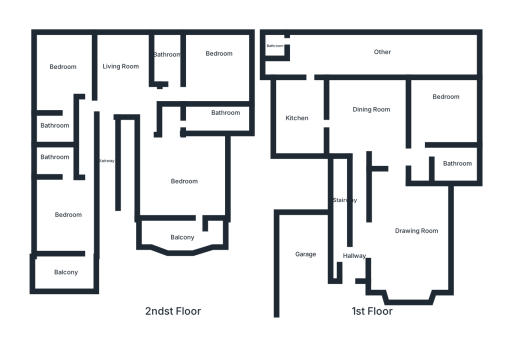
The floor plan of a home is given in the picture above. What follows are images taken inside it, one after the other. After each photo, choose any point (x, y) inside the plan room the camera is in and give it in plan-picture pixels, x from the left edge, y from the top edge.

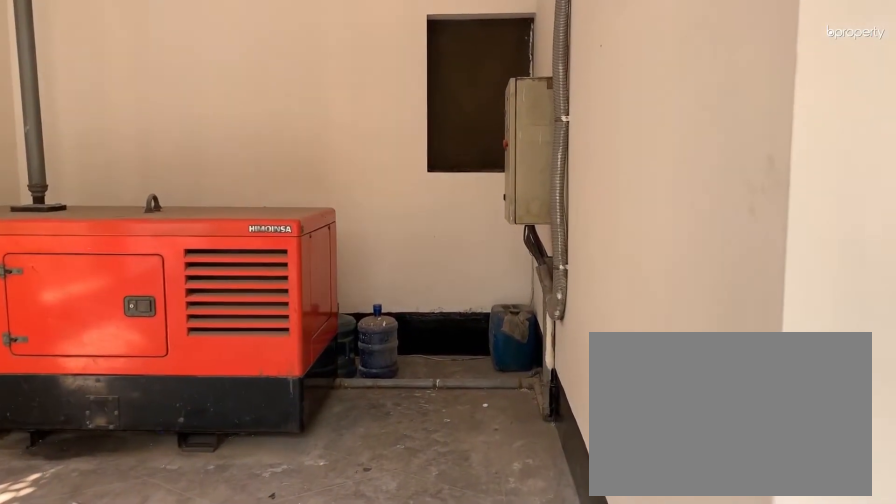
(305, 260)
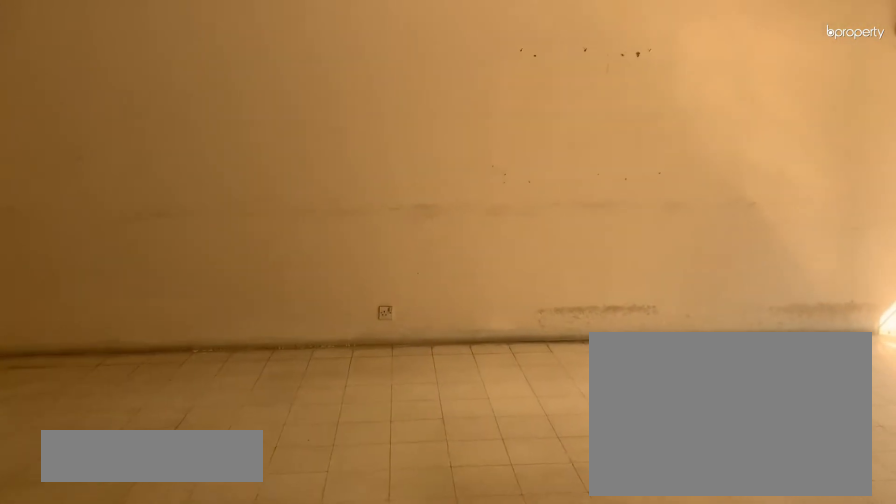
(411, 233)
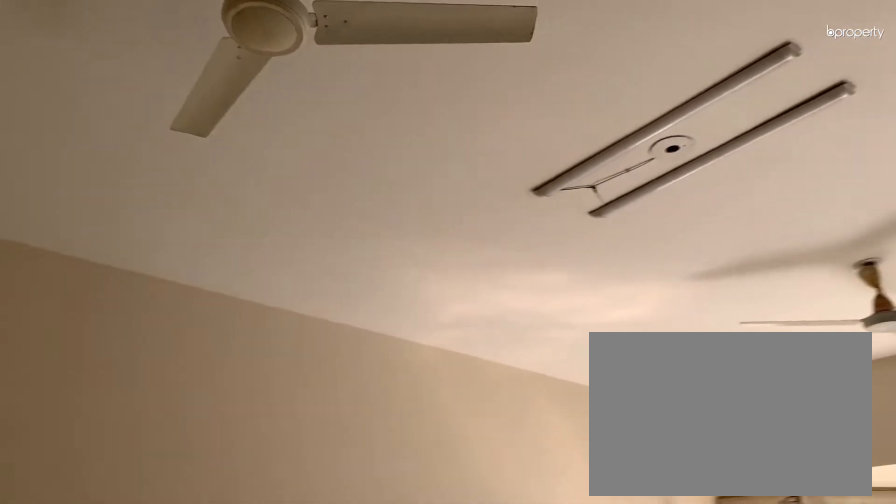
(411, 233)
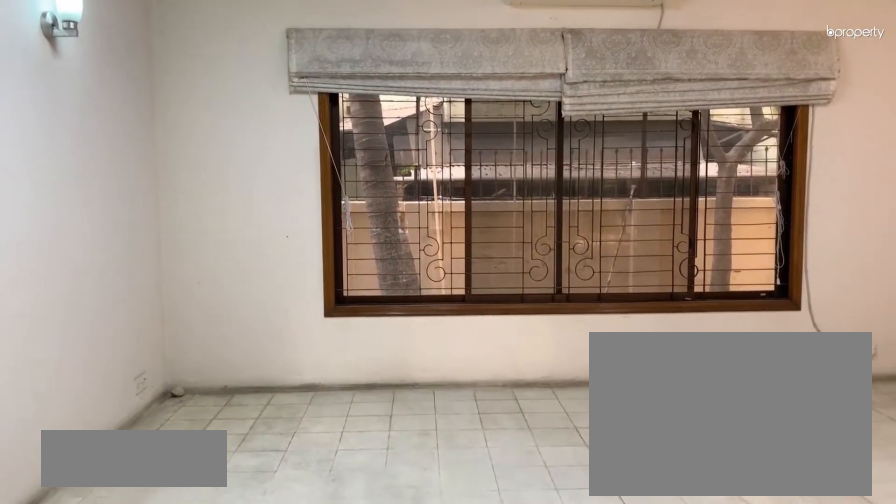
(373, 112)
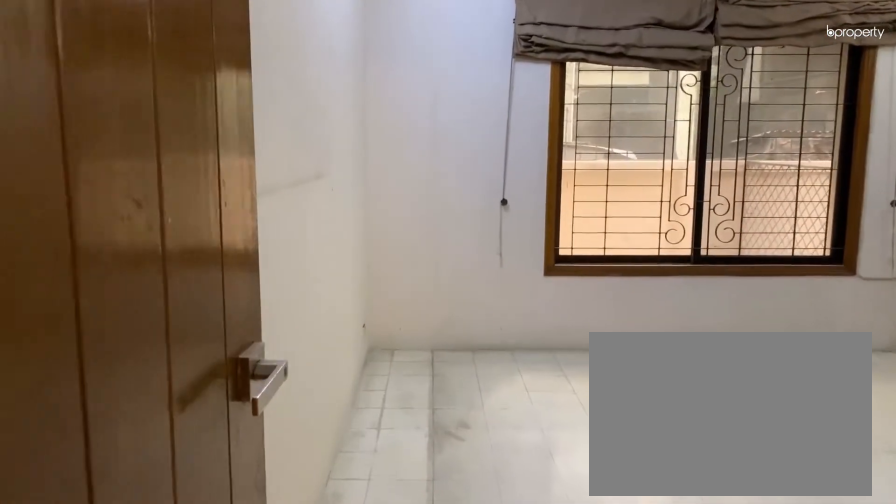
(437, 107)
